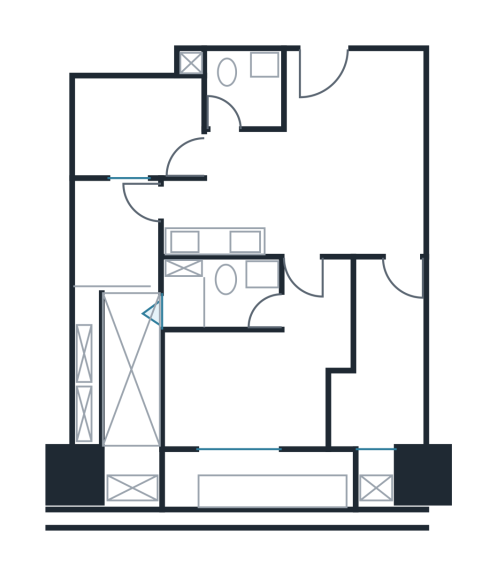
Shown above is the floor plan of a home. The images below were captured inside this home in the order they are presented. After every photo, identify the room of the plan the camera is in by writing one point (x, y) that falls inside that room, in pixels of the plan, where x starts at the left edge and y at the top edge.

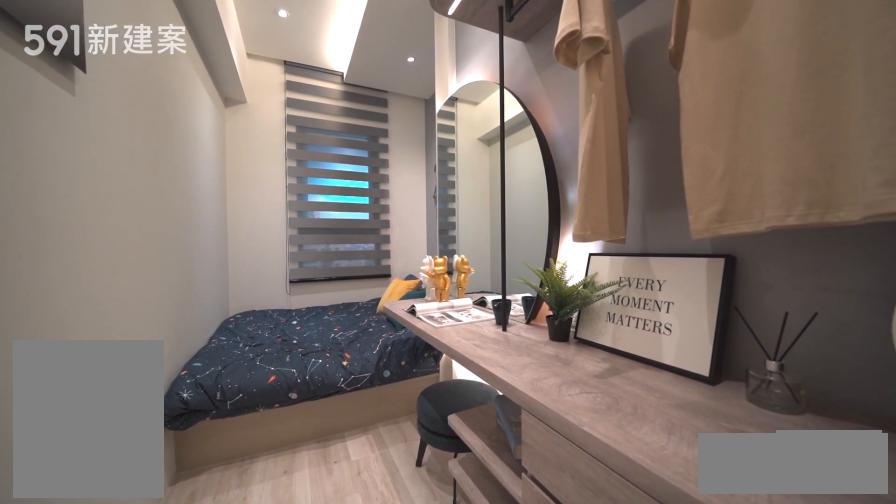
(383, 359)
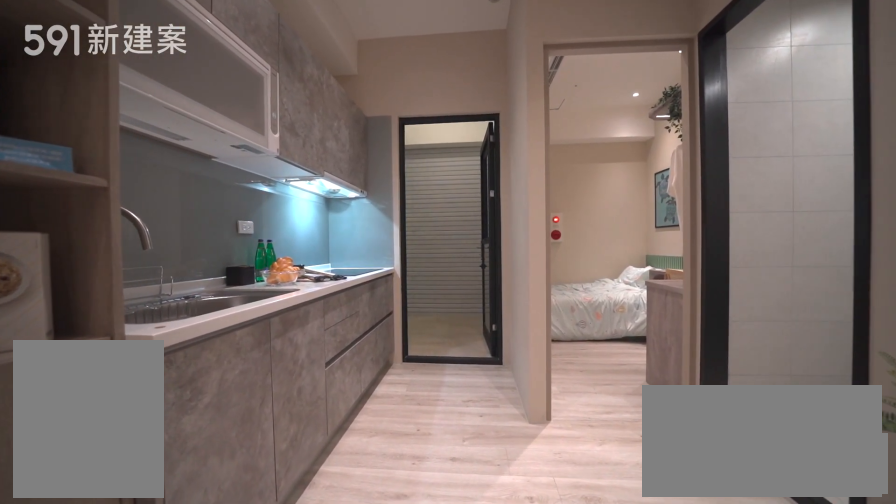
(229, 201)
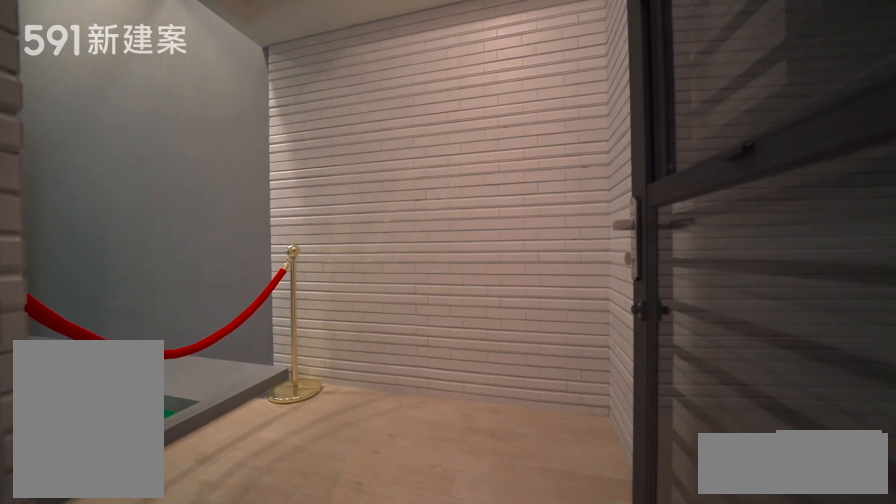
(114, 234)
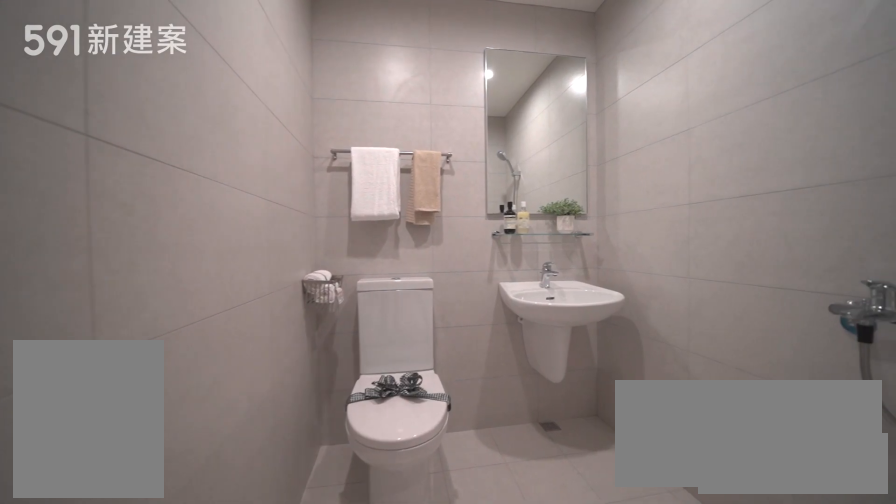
(243, 90)
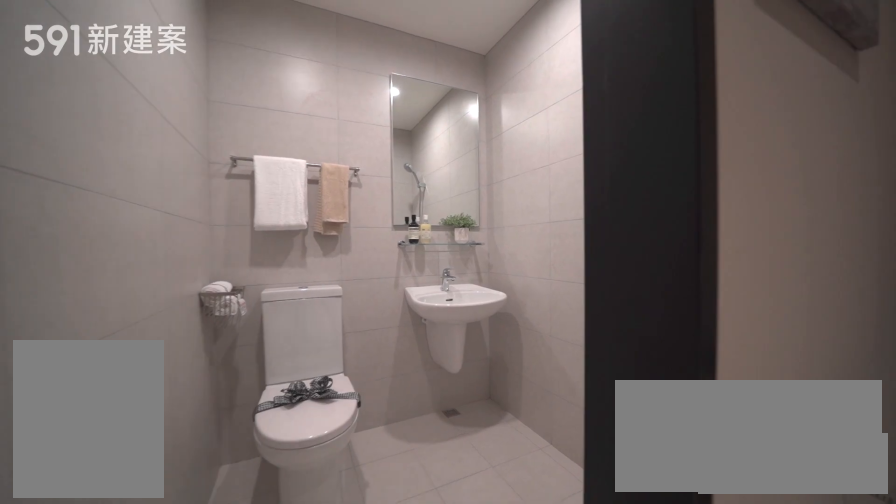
(243, 90)
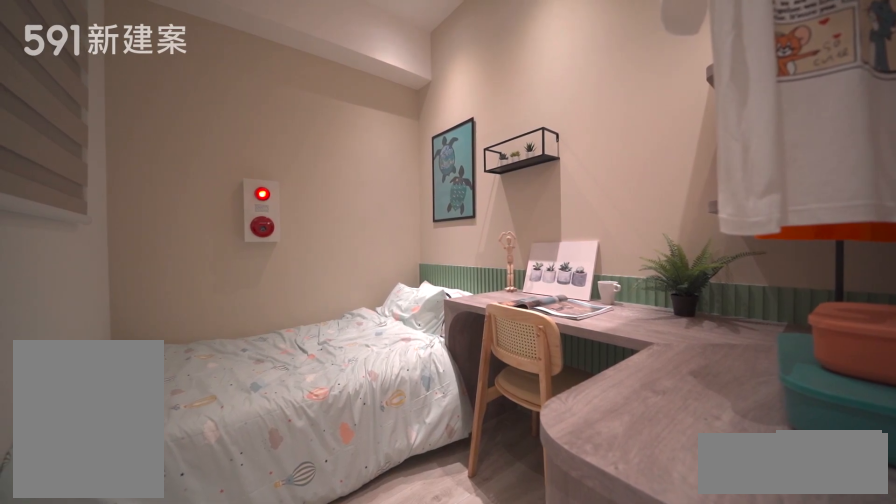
(134, 124)
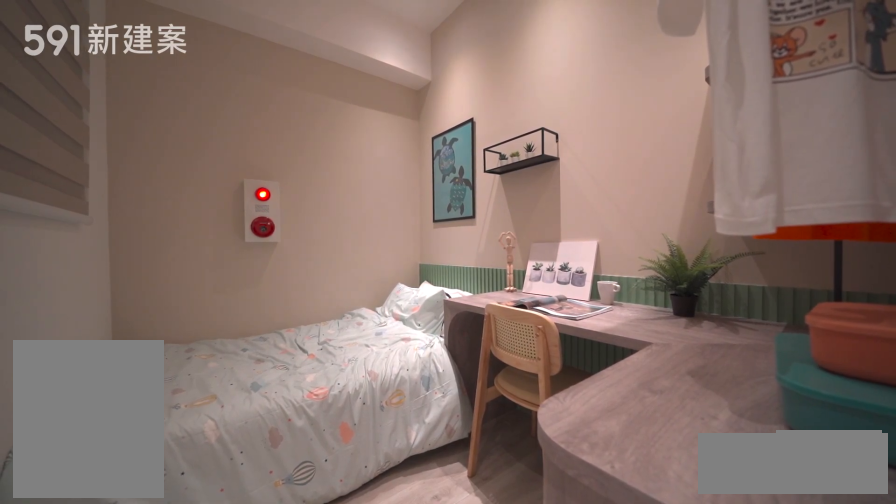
(134, 124)
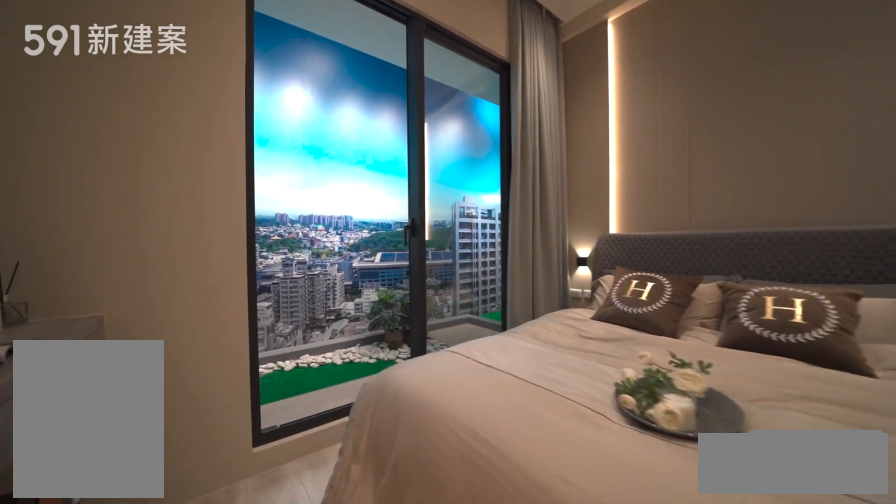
(258, 372)
